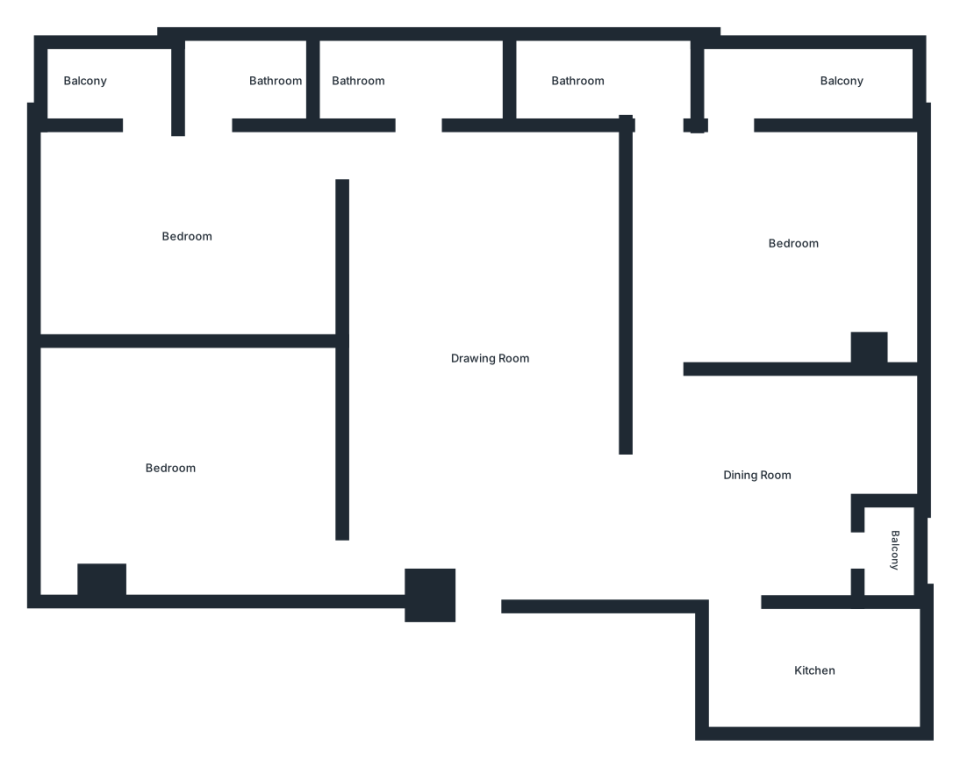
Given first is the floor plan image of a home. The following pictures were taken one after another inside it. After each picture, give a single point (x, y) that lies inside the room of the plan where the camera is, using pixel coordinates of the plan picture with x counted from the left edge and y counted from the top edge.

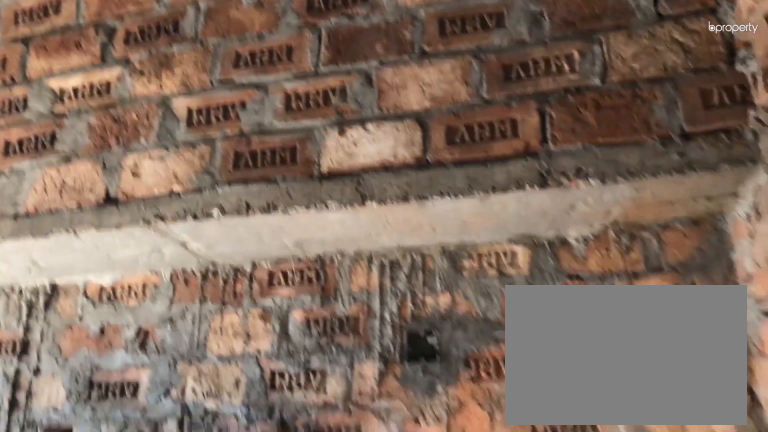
(817, 667)
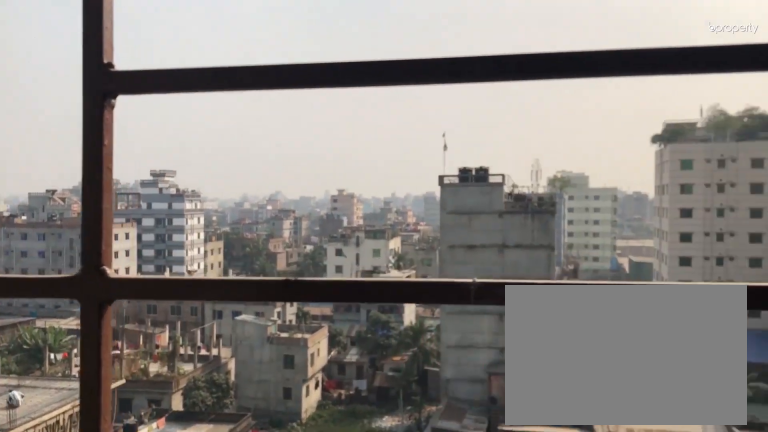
(890, 552)
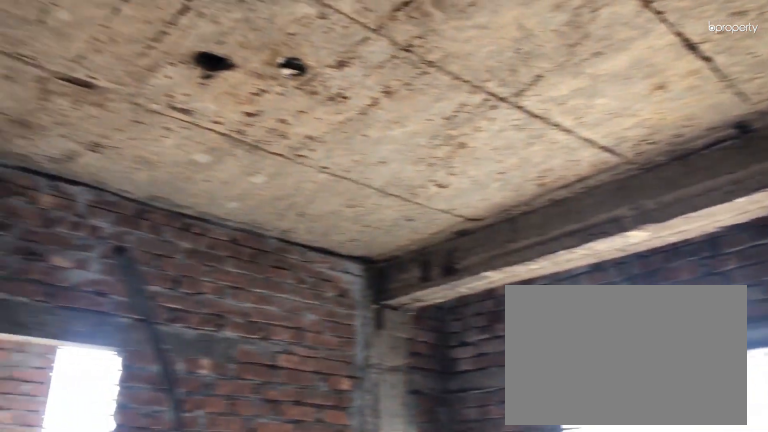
(779, 248)
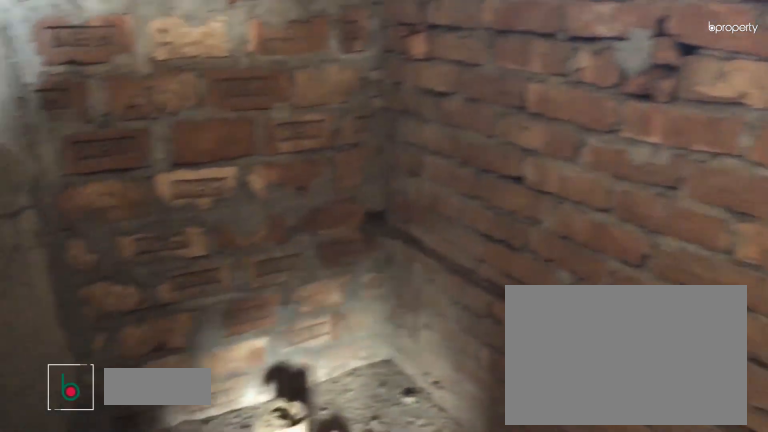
(590, 77)
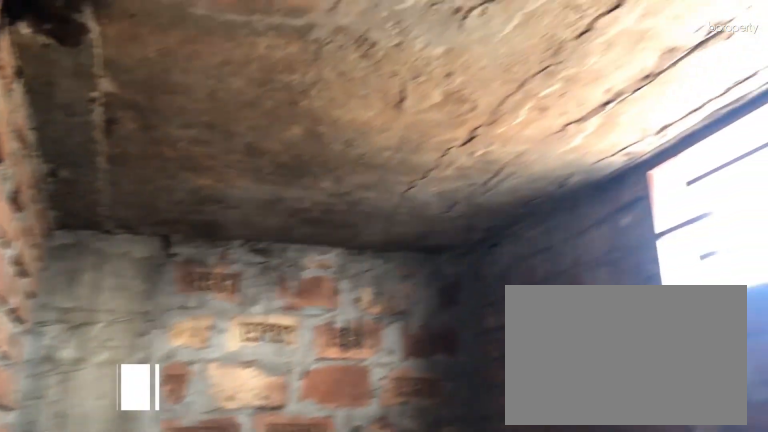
(590, 77)
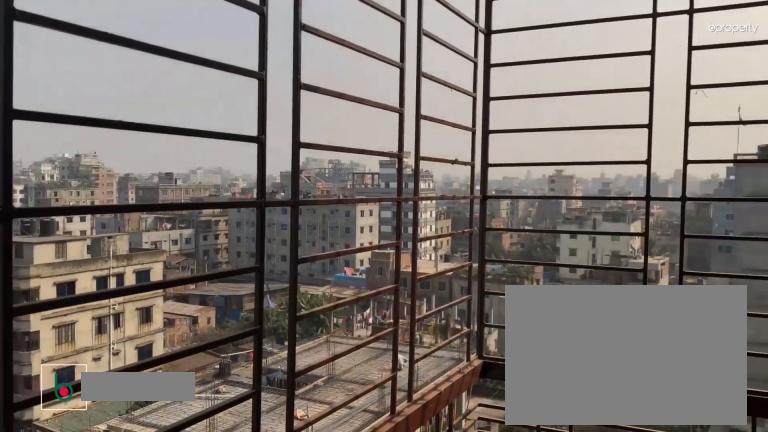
(812, 83)
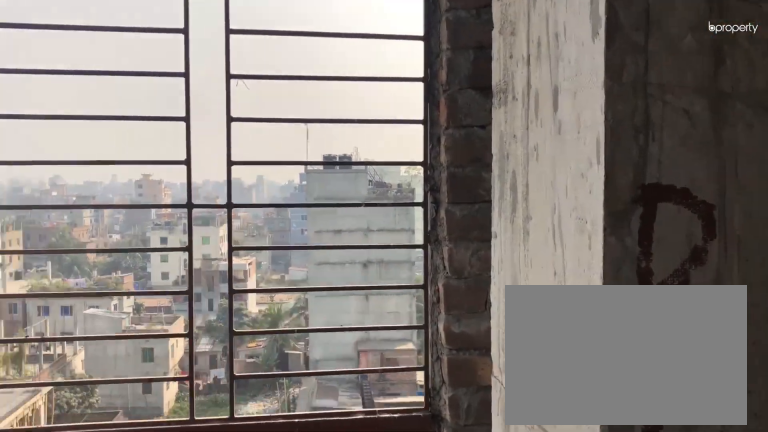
(812, 83)
